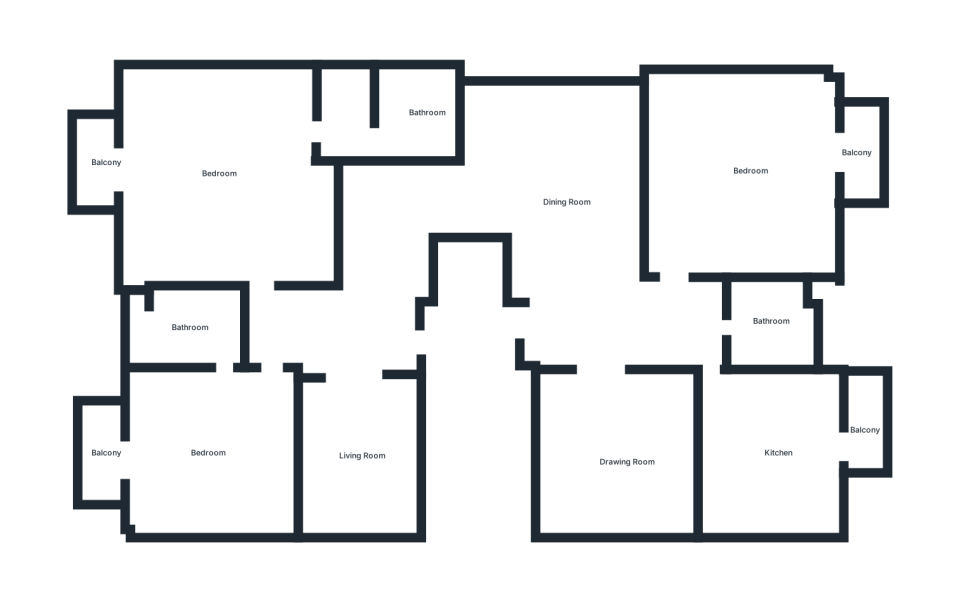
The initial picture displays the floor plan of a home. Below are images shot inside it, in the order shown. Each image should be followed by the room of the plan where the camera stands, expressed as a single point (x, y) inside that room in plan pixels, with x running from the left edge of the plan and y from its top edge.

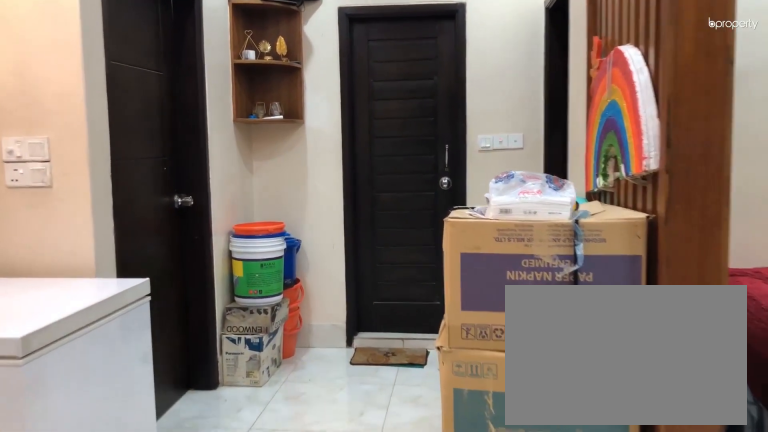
(597, 317)
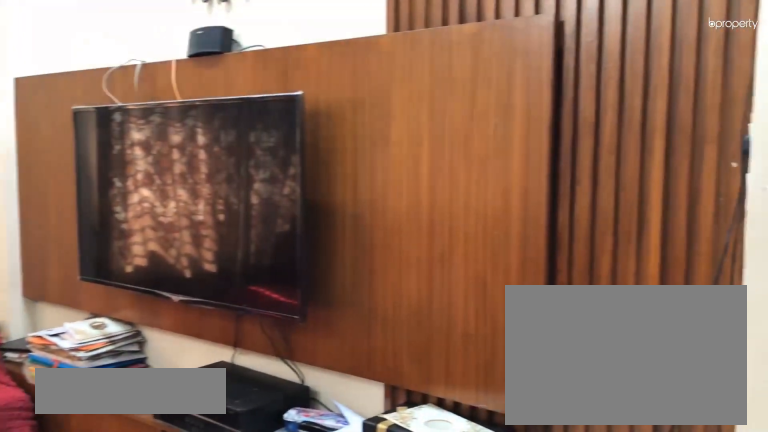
(613, 441)
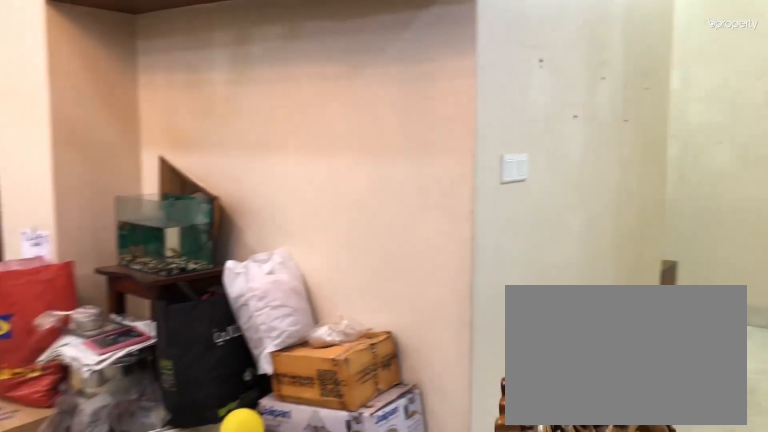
(562, 179)
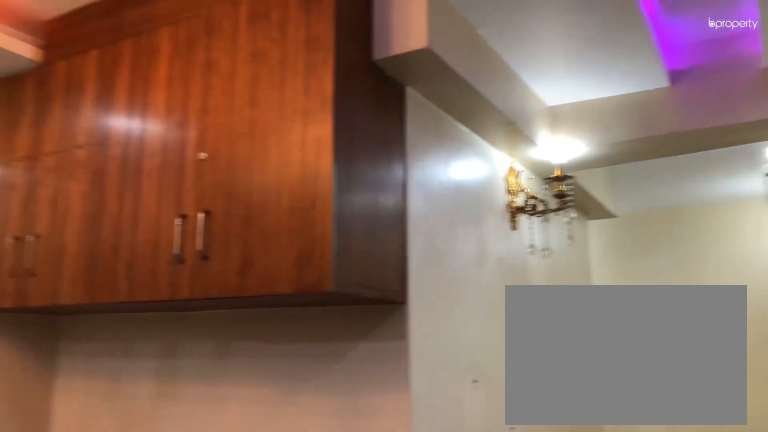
(553, 181)
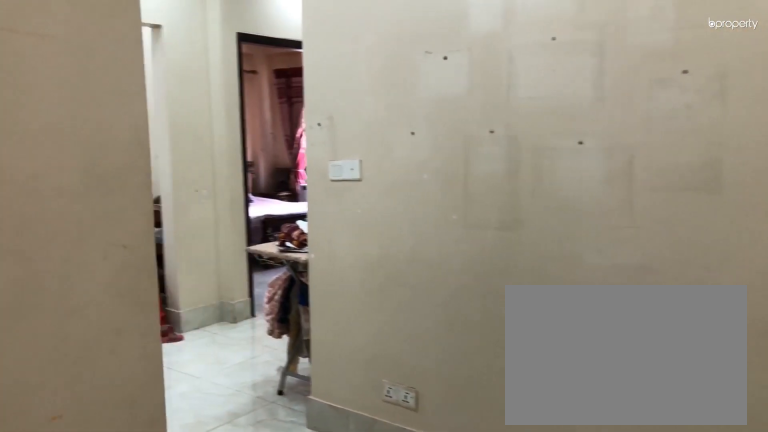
(387, 212)
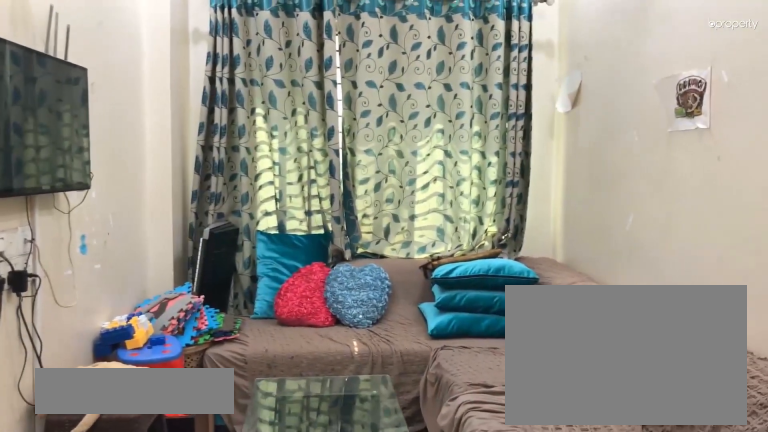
(358, 451)
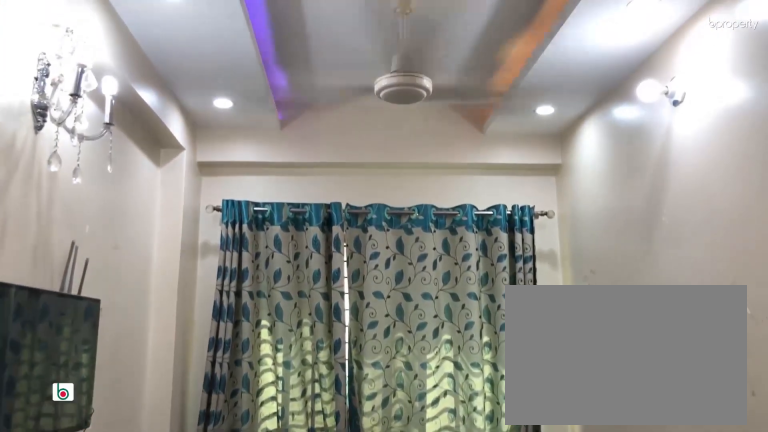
(358, 451)
